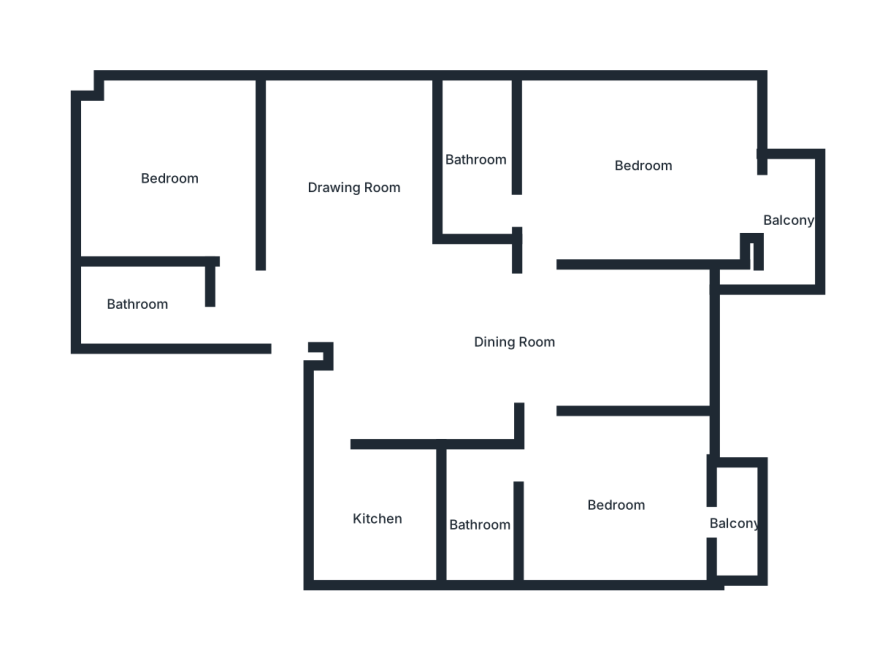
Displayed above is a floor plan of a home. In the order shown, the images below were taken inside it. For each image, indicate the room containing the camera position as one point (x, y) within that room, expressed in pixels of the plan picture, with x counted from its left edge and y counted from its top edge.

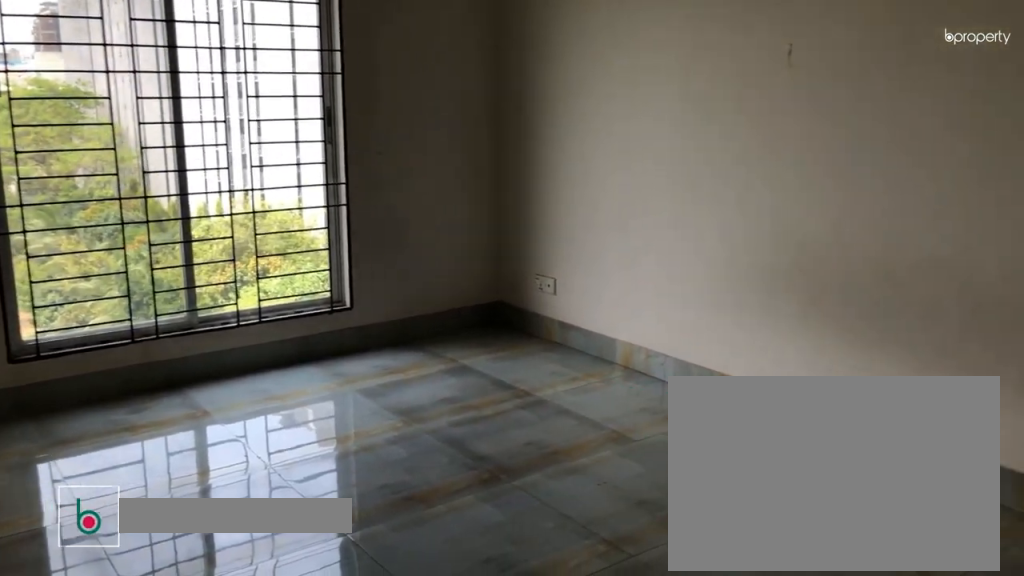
(354, 189)
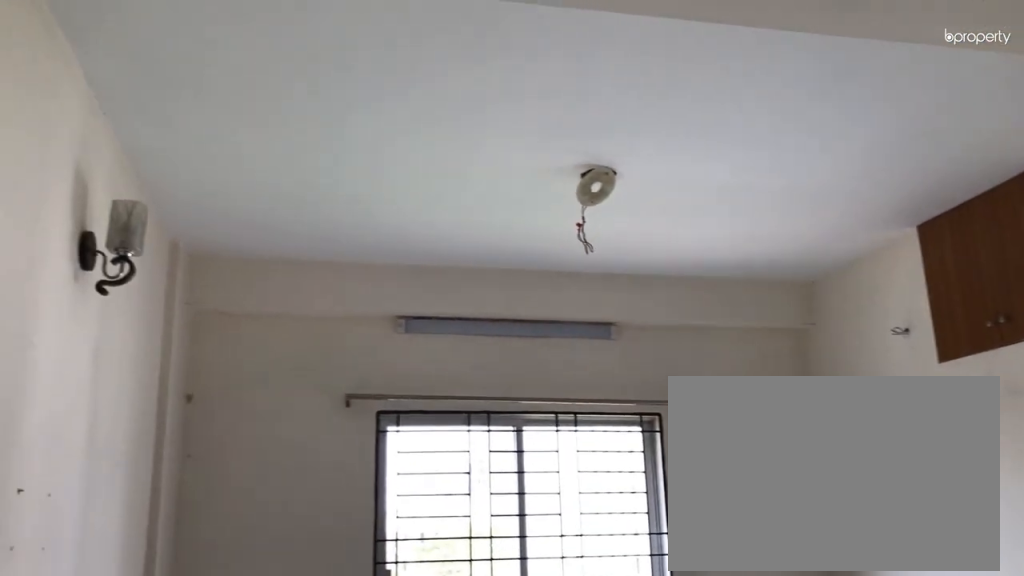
(354, 189)
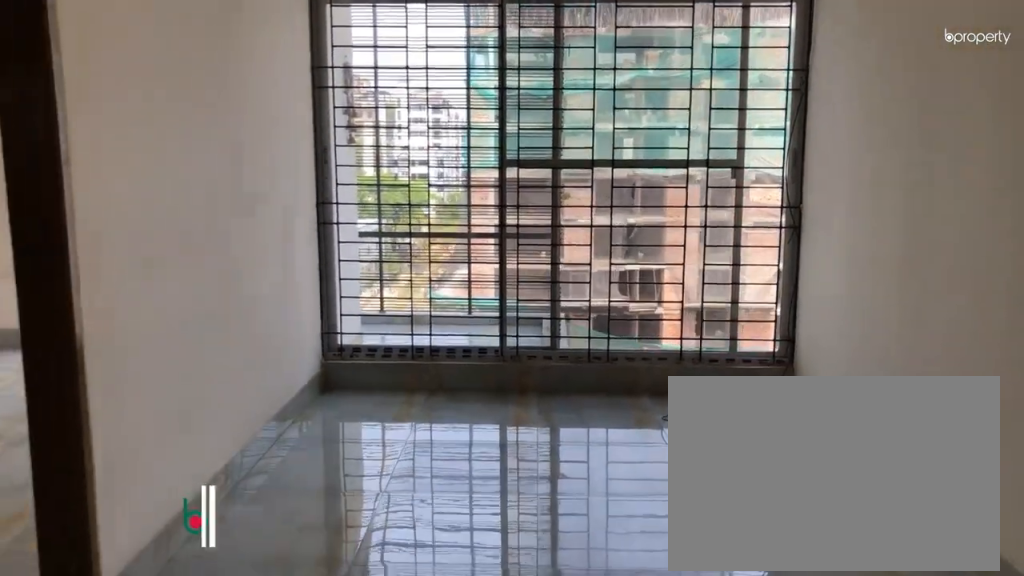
(516, 342)
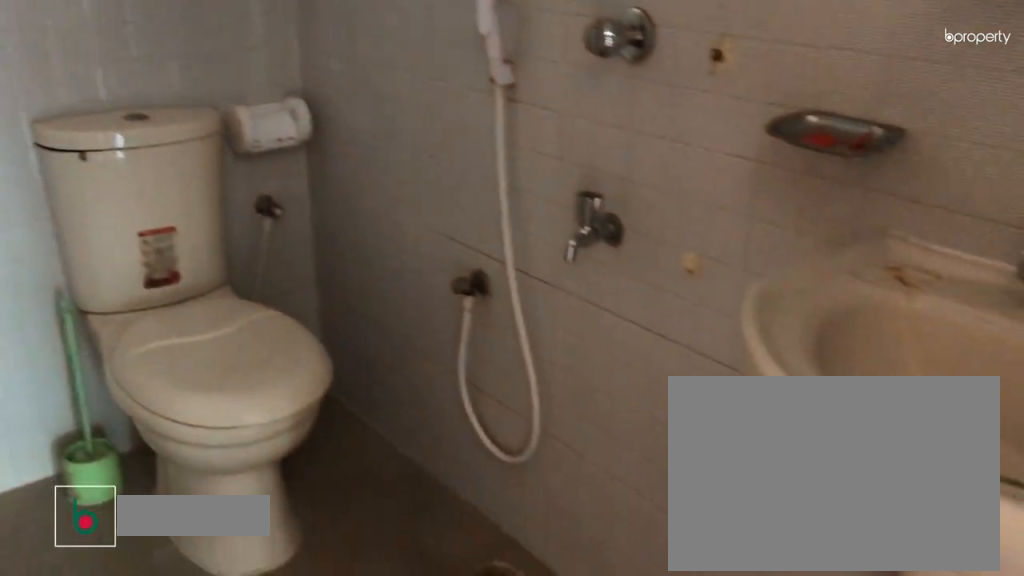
(138, 303)
